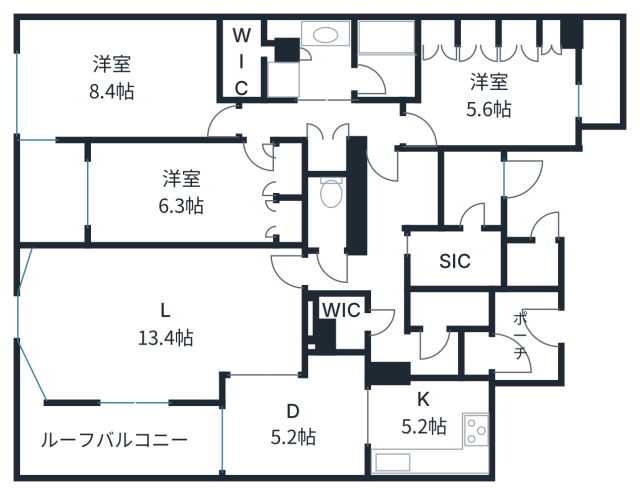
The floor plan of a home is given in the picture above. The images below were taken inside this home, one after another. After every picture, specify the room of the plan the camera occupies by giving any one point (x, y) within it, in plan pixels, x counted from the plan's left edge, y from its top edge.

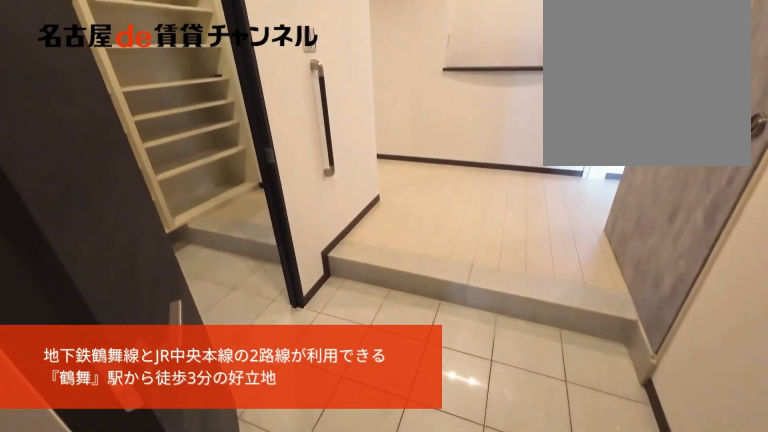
(471, 189)
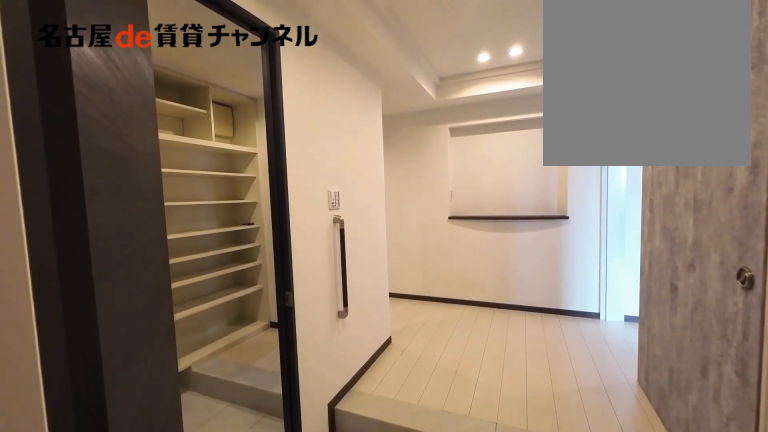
(471, 189)
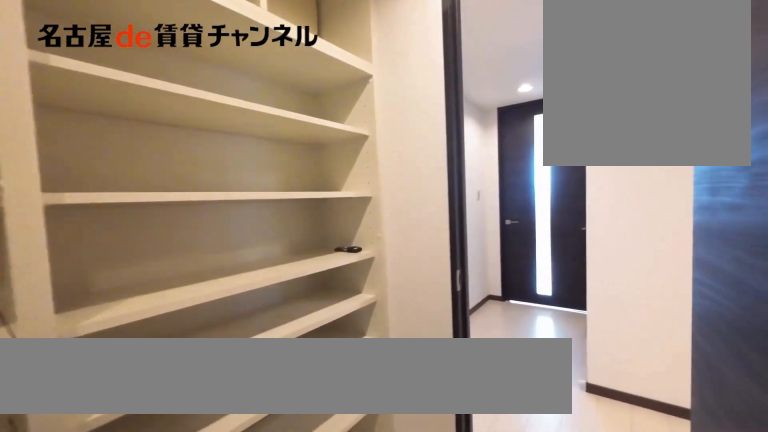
(455, 259)
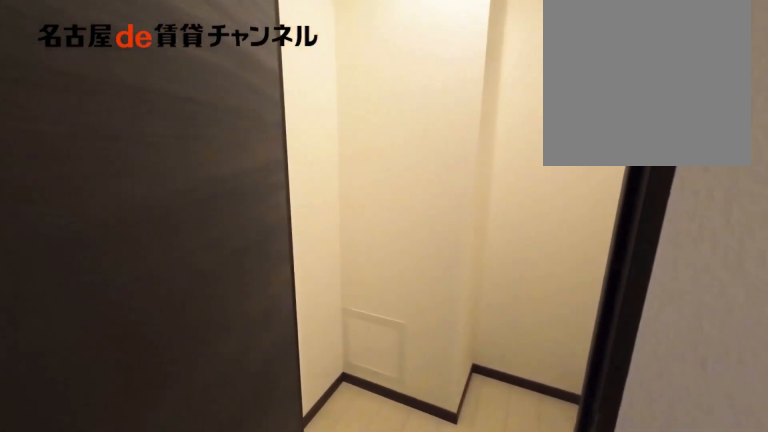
(346, 321)
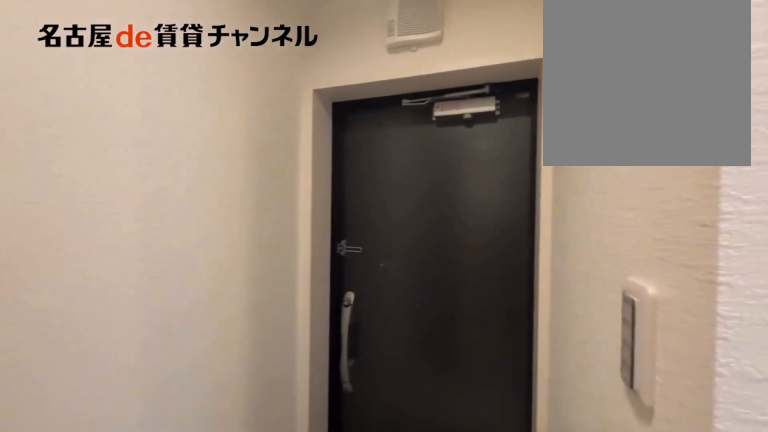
(448, 310)
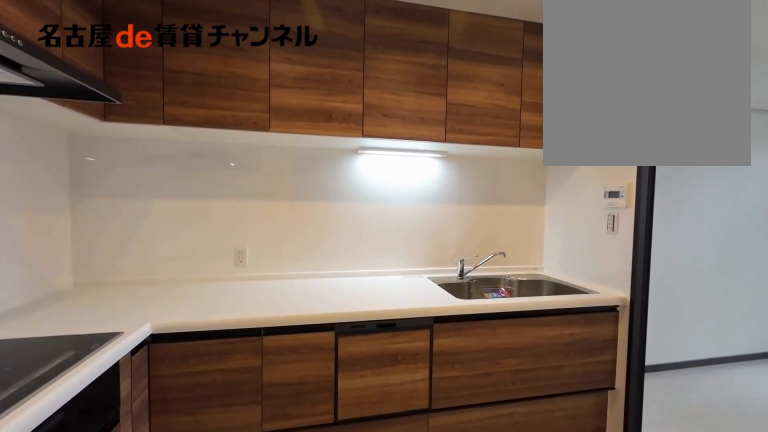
(430, 427)
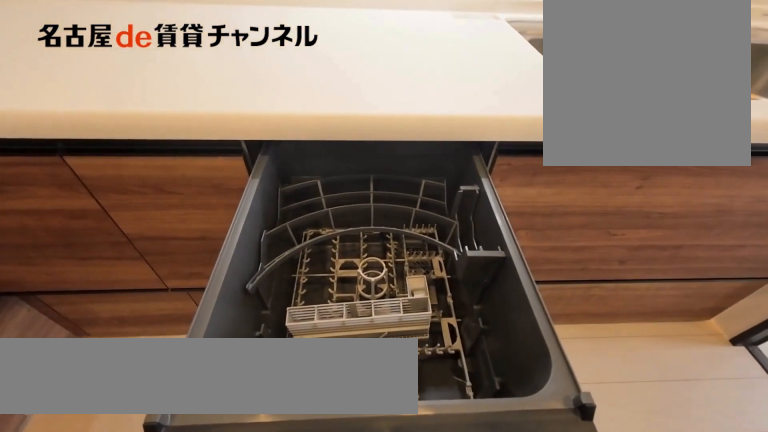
(430, 427)
